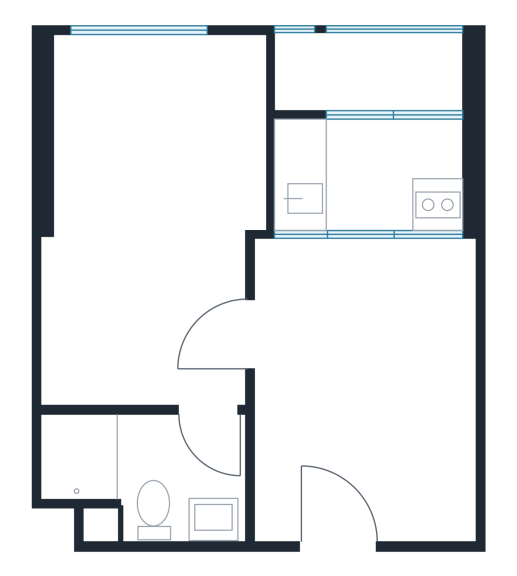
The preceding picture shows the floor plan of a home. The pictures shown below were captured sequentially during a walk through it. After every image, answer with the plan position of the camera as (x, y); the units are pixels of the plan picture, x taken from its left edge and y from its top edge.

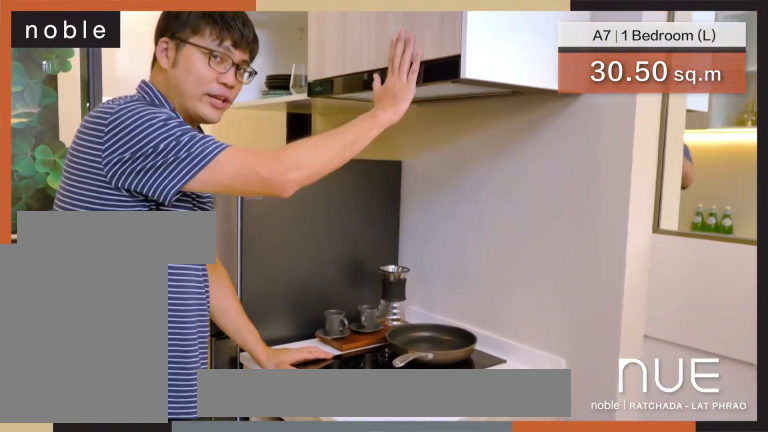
(367, 219)
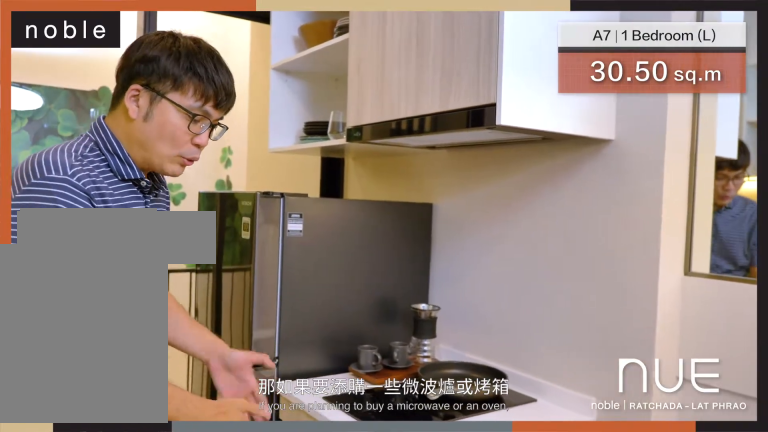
(366, 219)
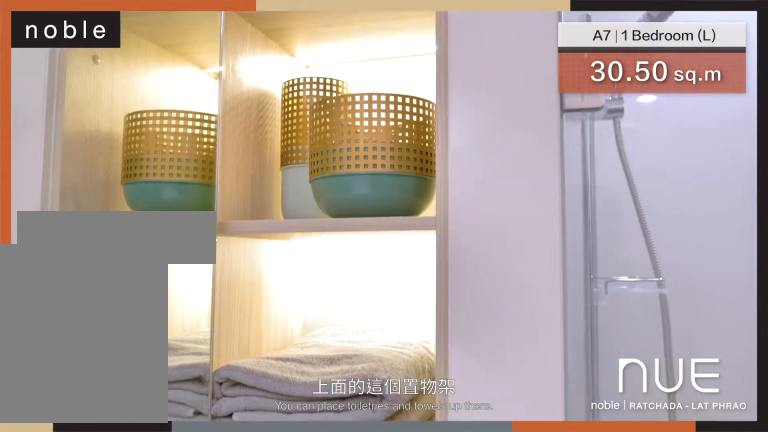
(220, 410)
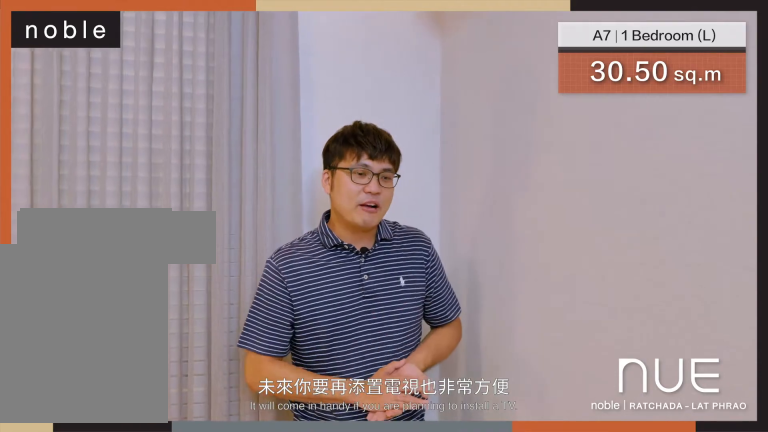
(213, 290)
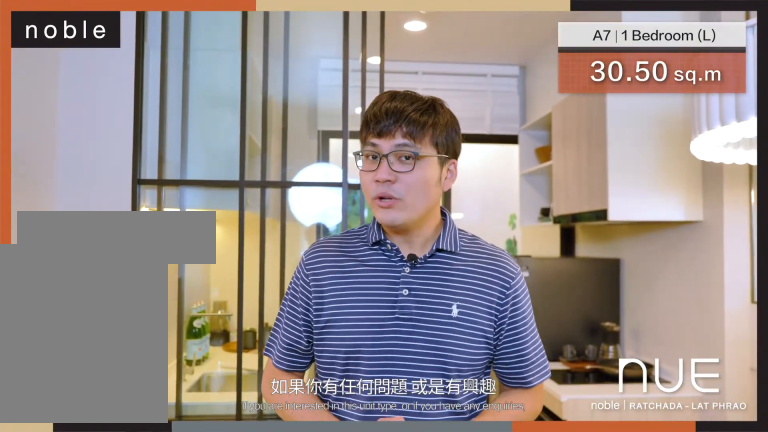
(321, 341)
